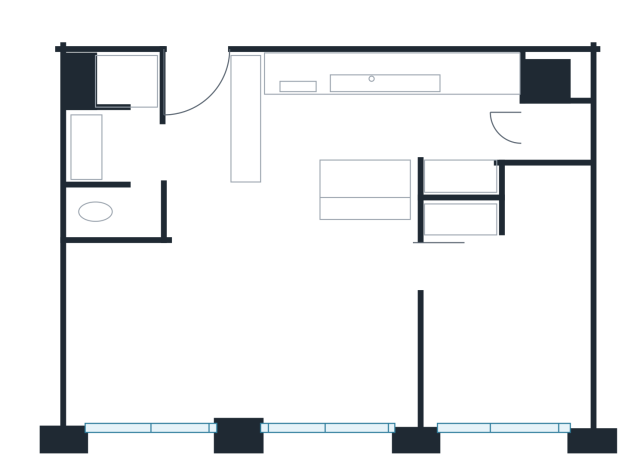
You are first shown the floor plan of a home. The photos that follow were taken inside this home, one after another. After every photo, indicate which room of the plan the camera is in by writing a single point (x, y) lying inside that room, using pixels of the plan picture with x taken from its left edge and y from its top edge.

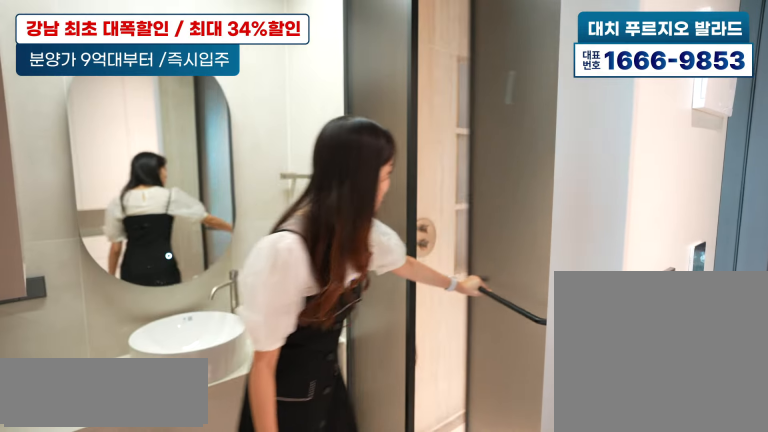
(128, 135)
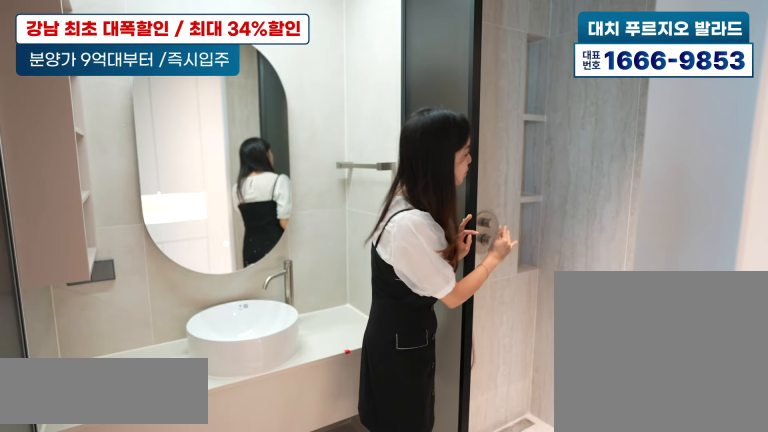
(127, 135)
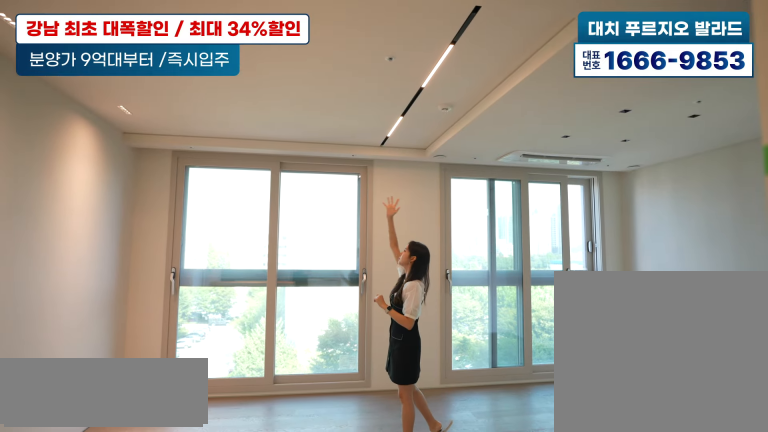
(216, 308)
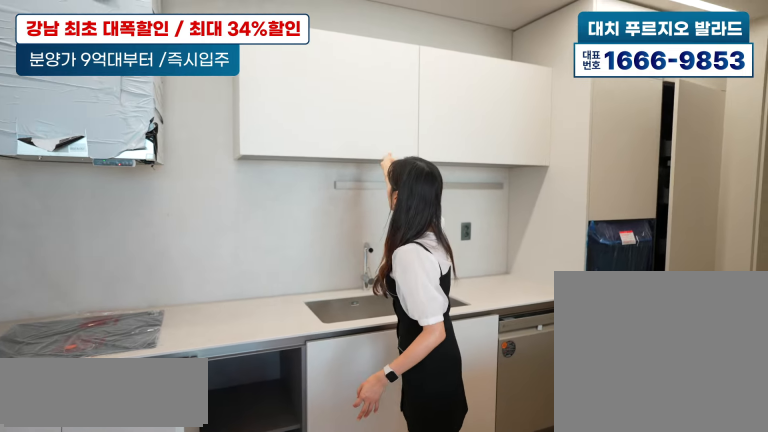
(406, 117)
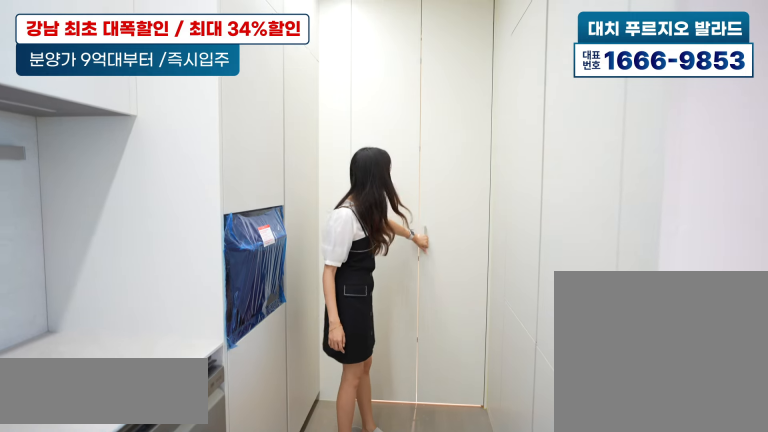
(406, 117)
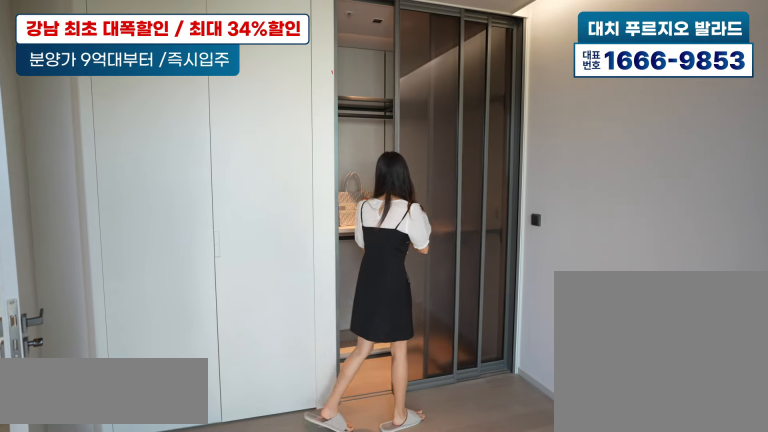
(499, 322)
